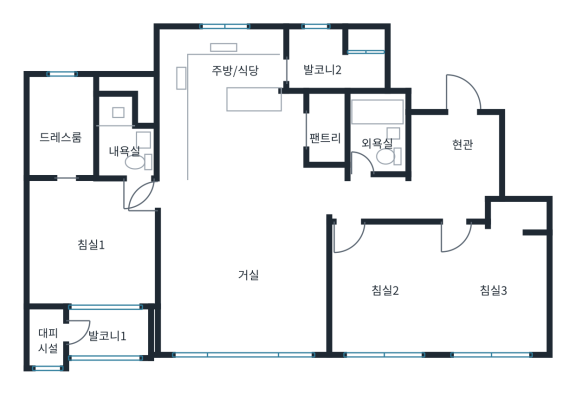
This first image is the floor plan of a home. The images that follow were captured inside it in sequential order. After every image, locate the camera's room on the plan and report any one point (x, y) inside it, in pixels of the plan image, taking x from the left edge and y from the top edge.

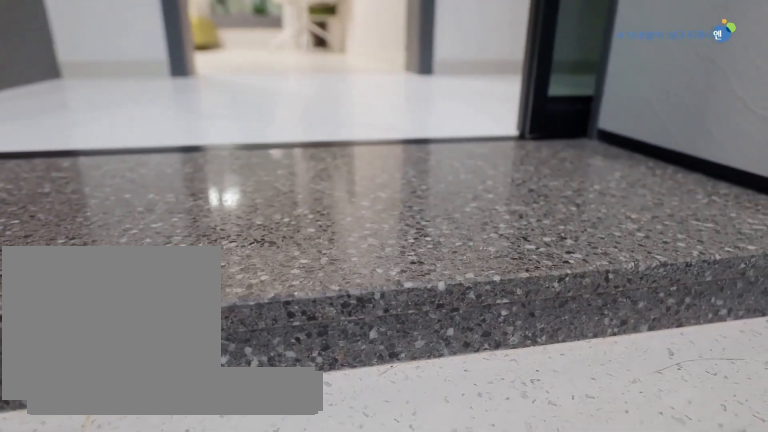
(455, 149)
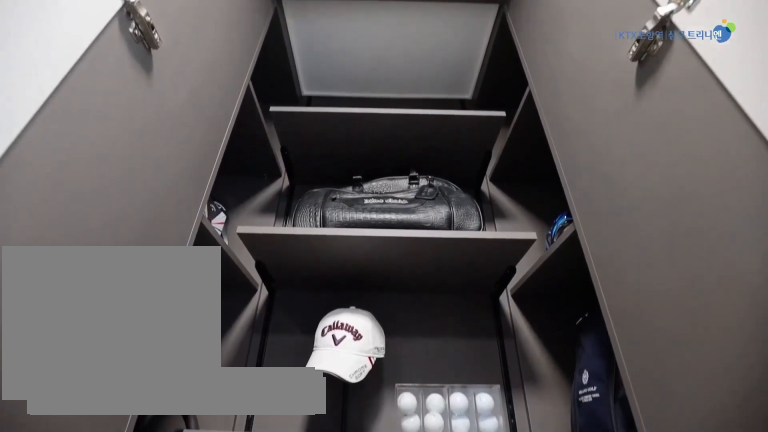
(455, 150)
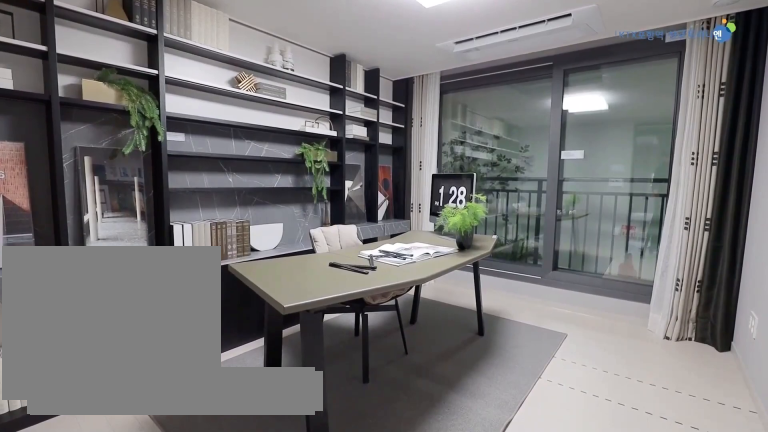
(386, 286)
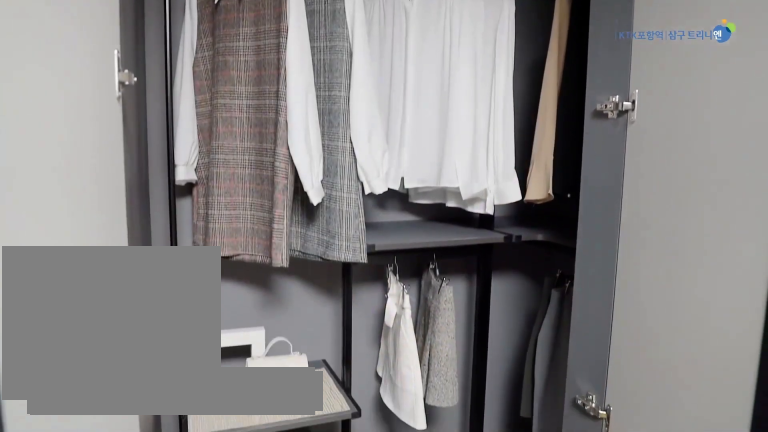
(494, 281)
